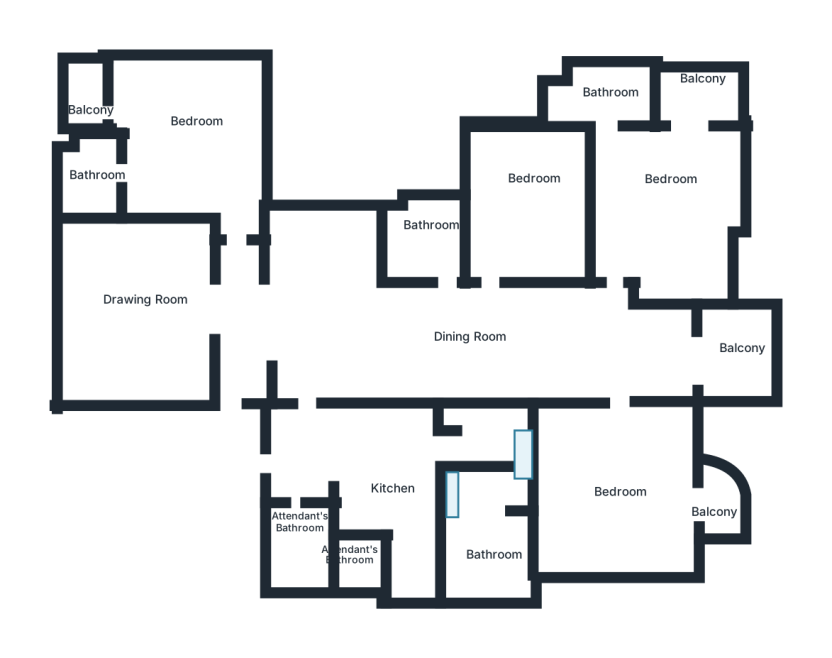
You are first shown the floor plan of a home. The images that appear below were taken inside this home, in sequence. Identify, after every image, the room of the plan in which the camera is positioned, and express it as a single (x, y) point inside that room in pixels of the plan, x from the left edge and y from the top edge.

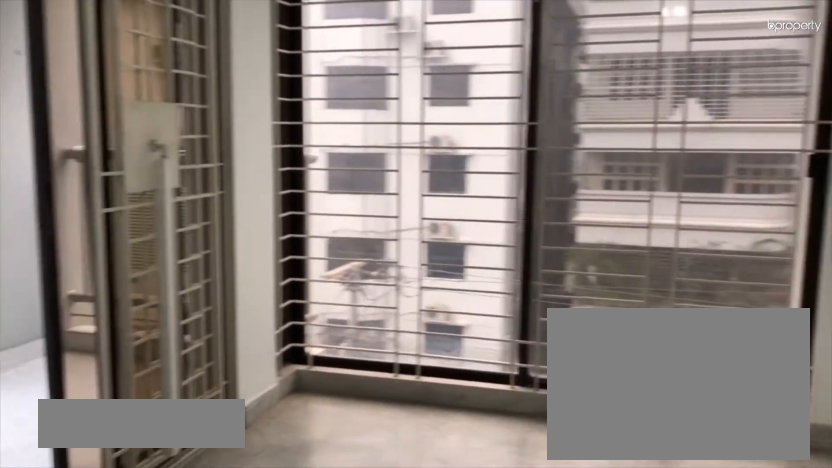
(679, 176)
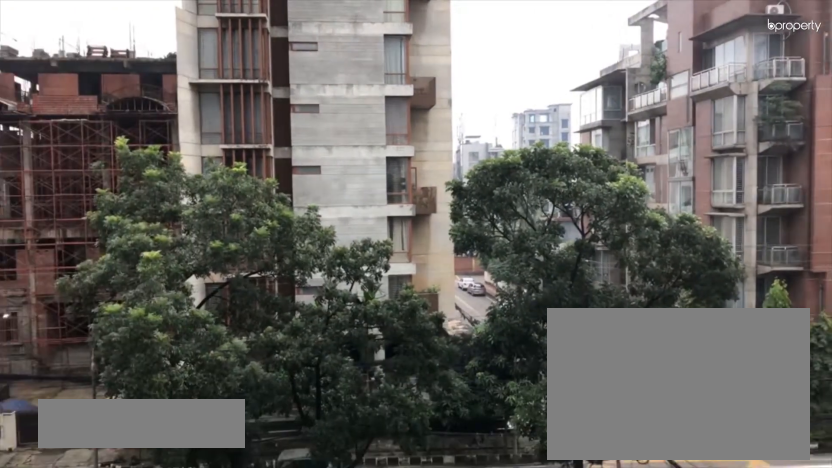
(703, 83)
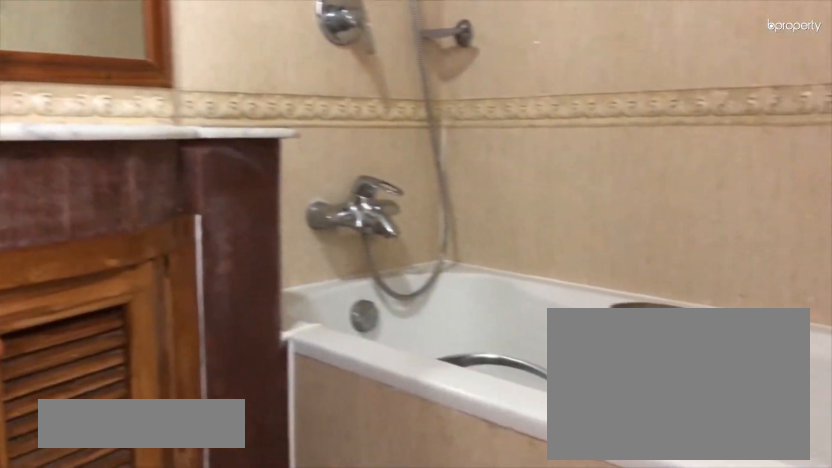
(602, 97)
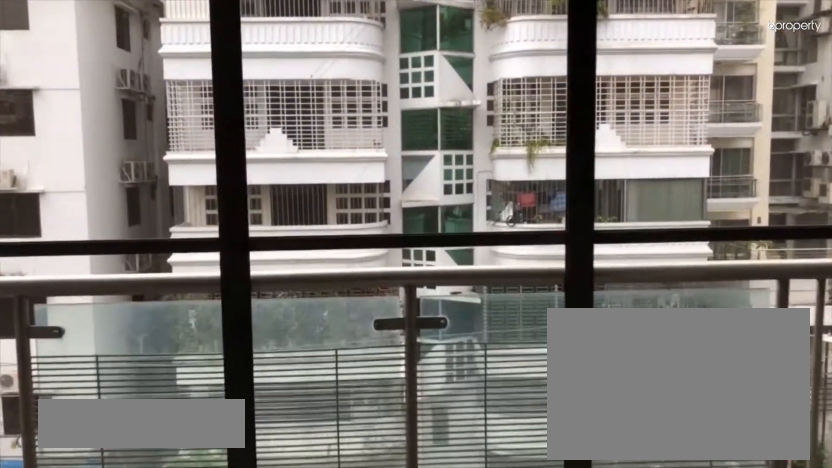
(736, 351)
